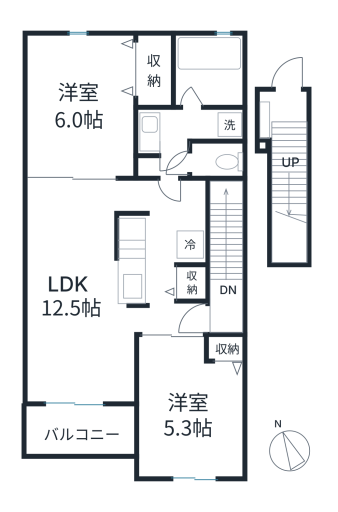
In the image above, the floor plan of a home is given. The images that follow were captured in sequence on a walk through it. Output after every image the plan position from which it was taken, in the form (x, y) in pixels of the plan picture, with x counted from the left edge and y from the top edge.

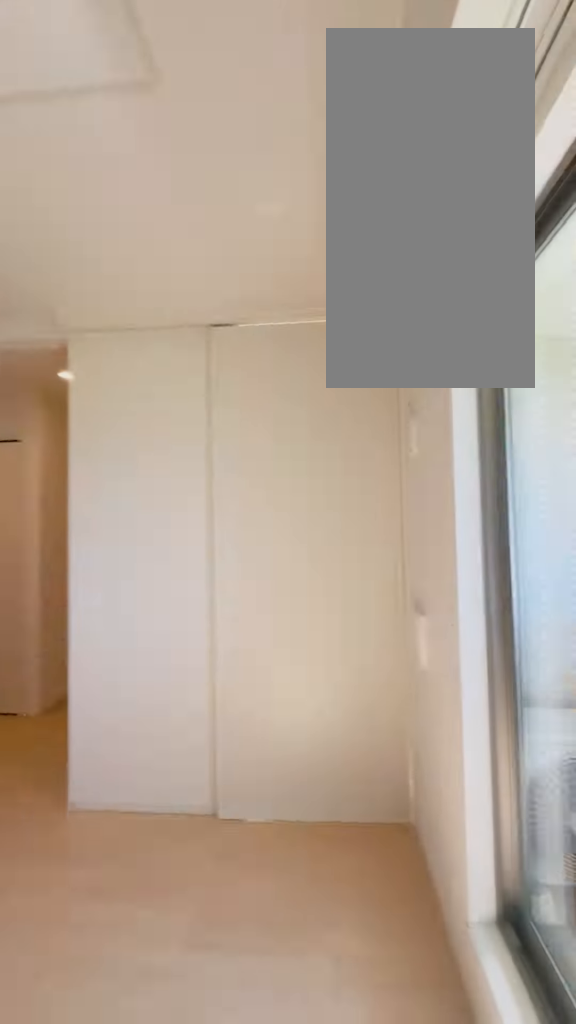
(76, 390)
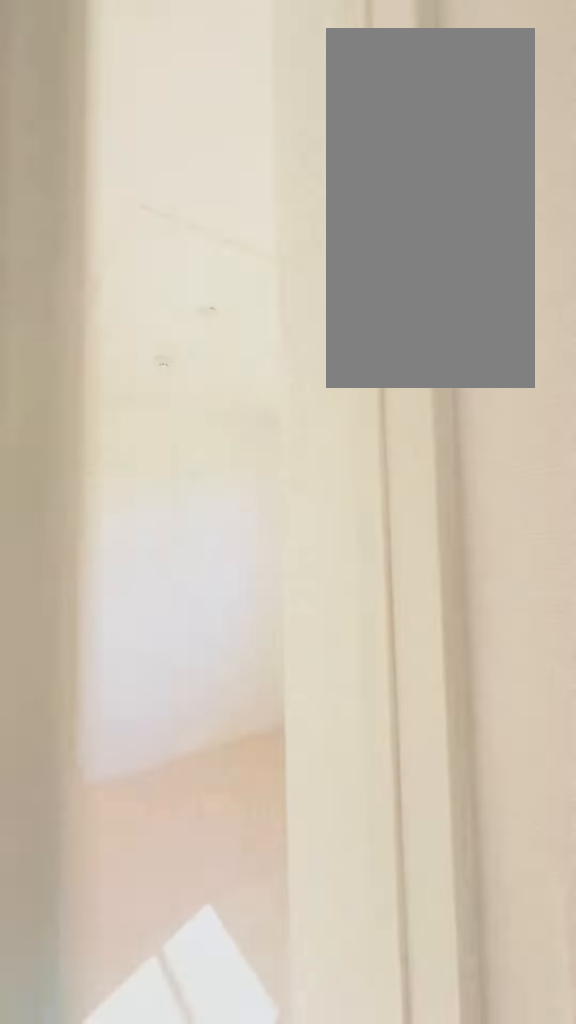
(136, 389)
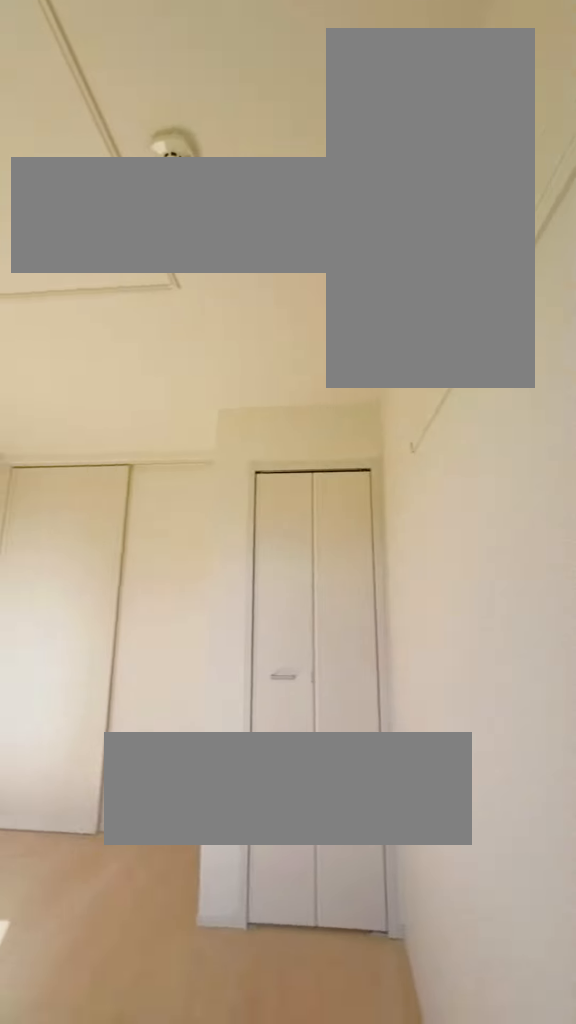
(229, 466)
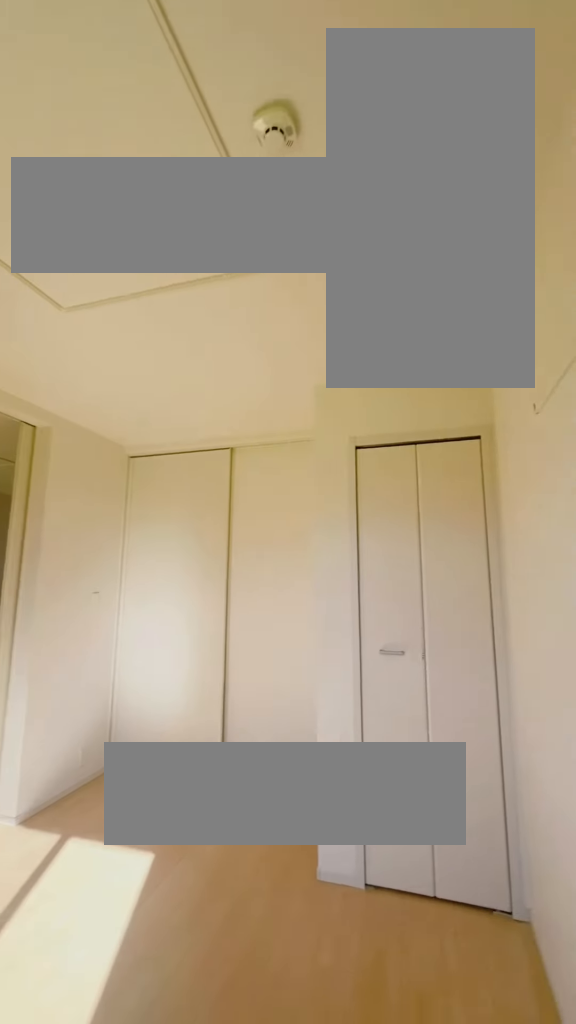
(229, 466)
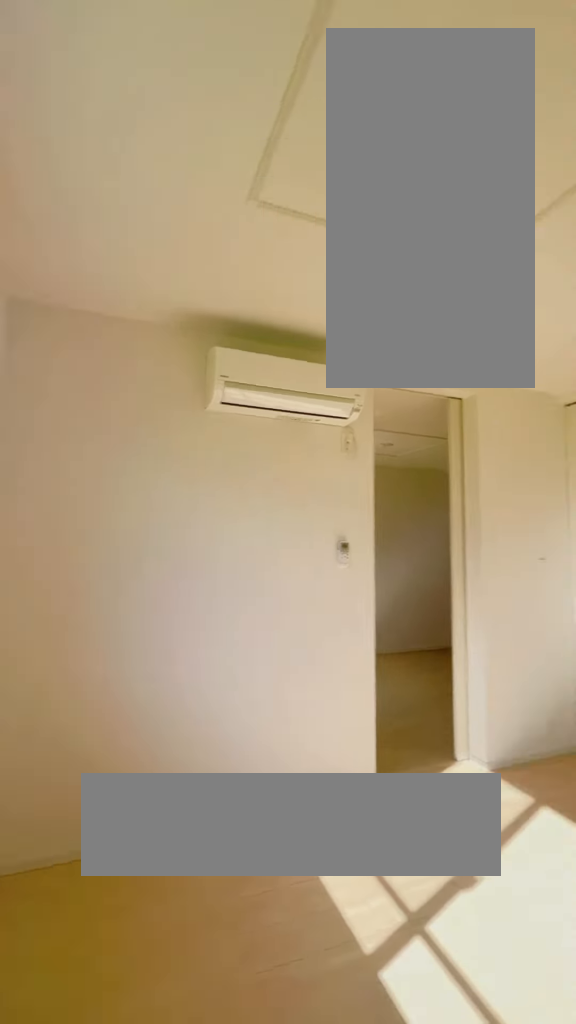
(224, 462)
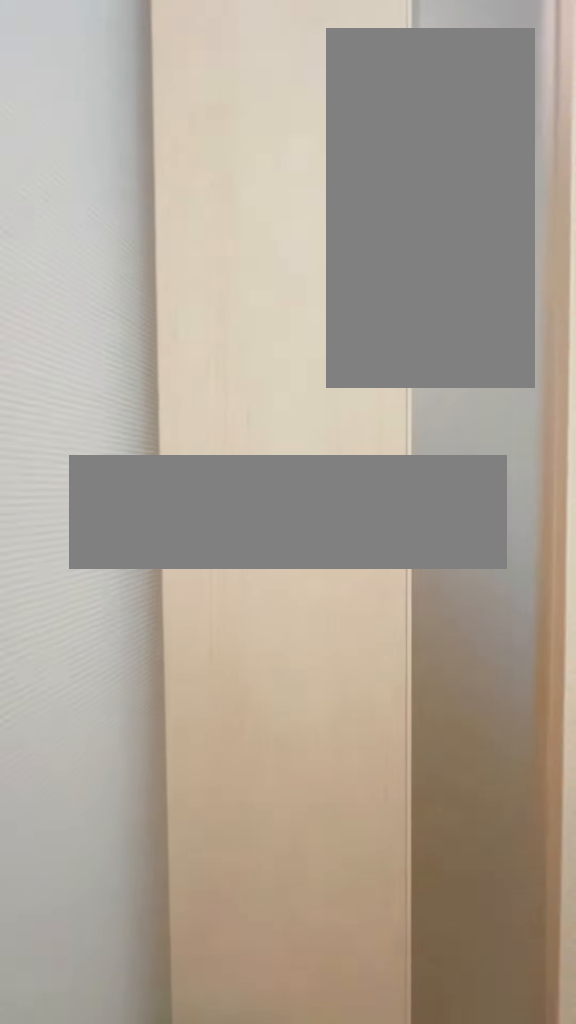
(184, 316)
